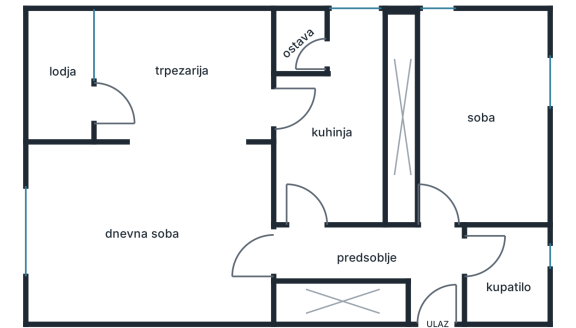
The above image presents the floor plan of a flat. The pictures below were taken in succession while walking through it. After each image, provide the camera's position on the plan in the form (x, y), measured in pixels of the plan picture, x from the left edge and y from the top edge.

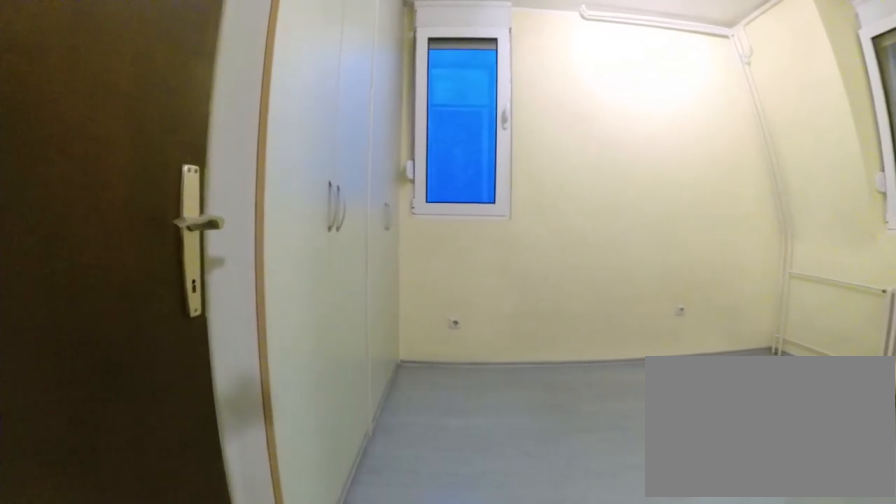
(434, 236)
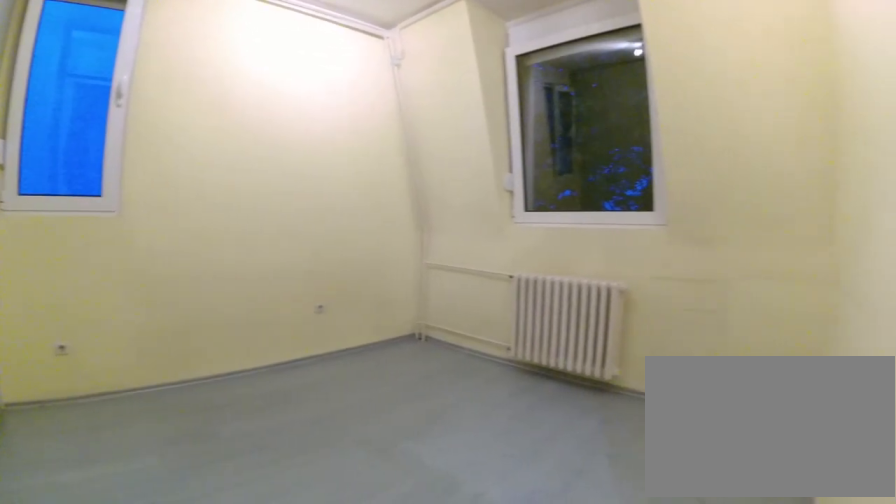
(435, 213)
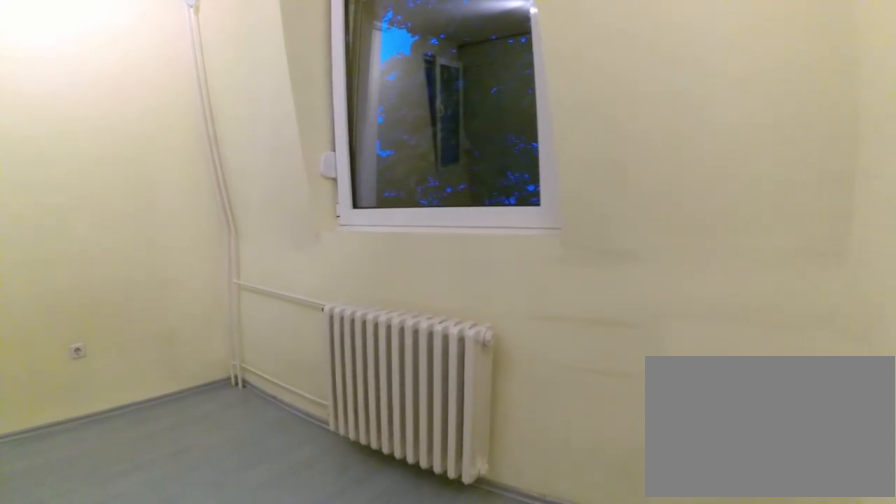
(500, 213)
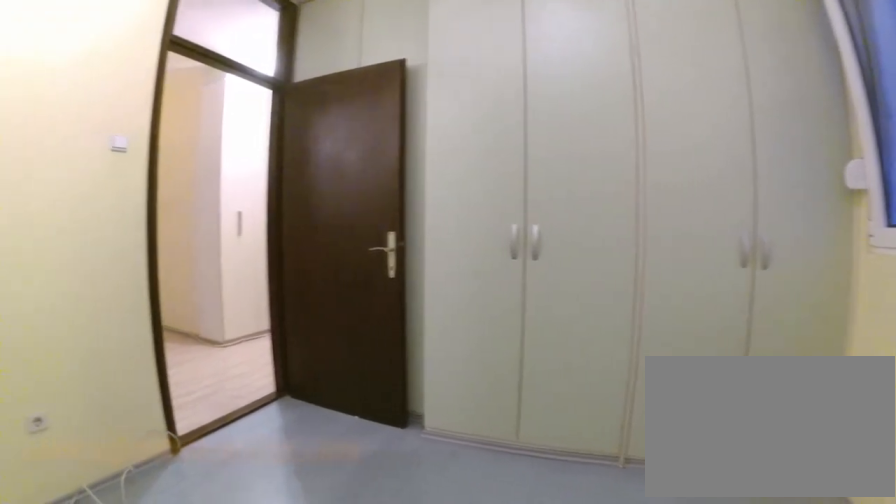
(512, 170)
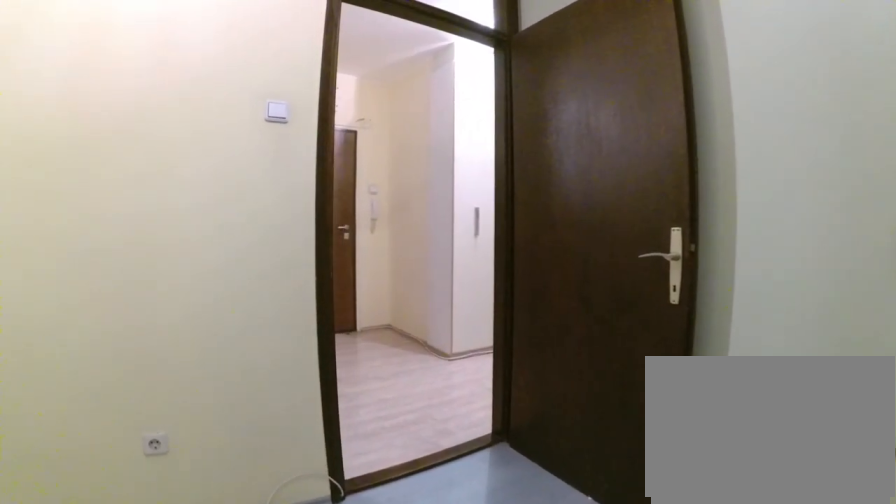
(486, 175)
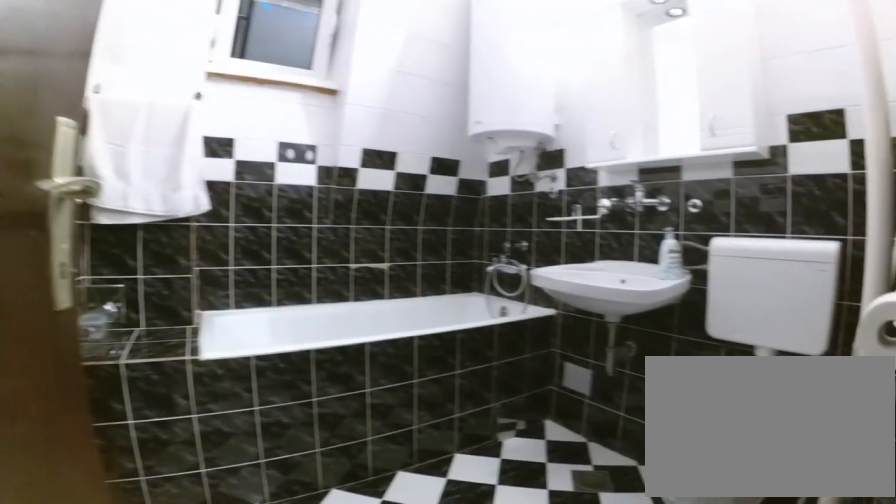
(454, 245)
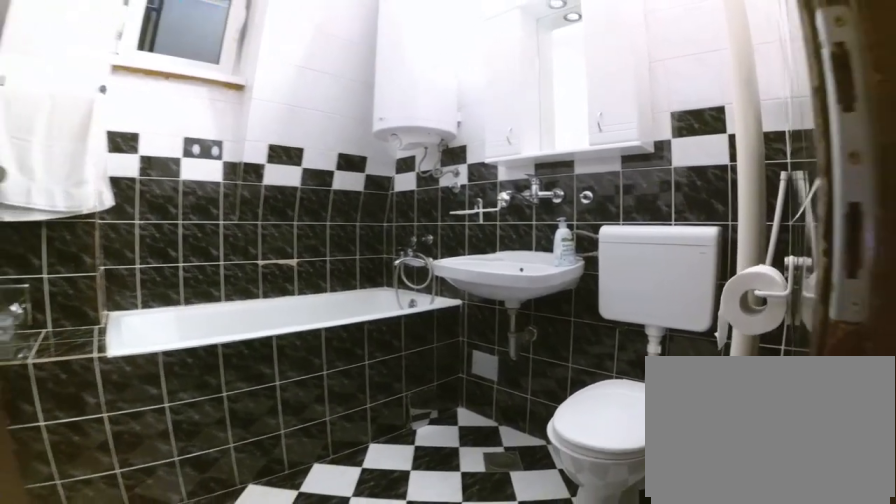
(470, 242)
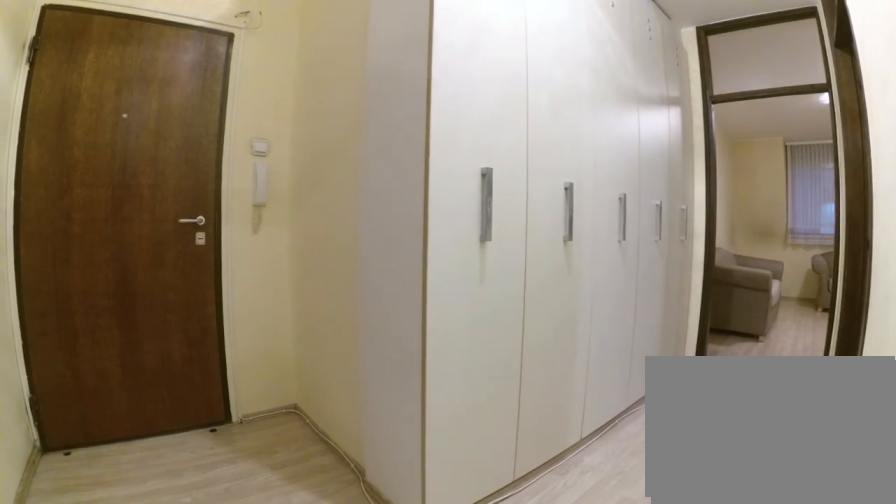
(446, 239)
